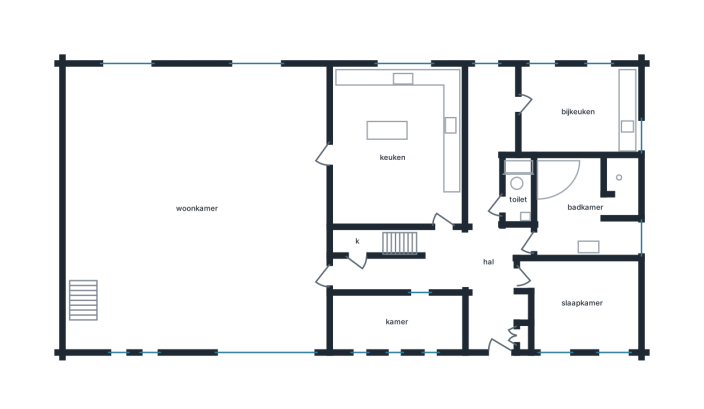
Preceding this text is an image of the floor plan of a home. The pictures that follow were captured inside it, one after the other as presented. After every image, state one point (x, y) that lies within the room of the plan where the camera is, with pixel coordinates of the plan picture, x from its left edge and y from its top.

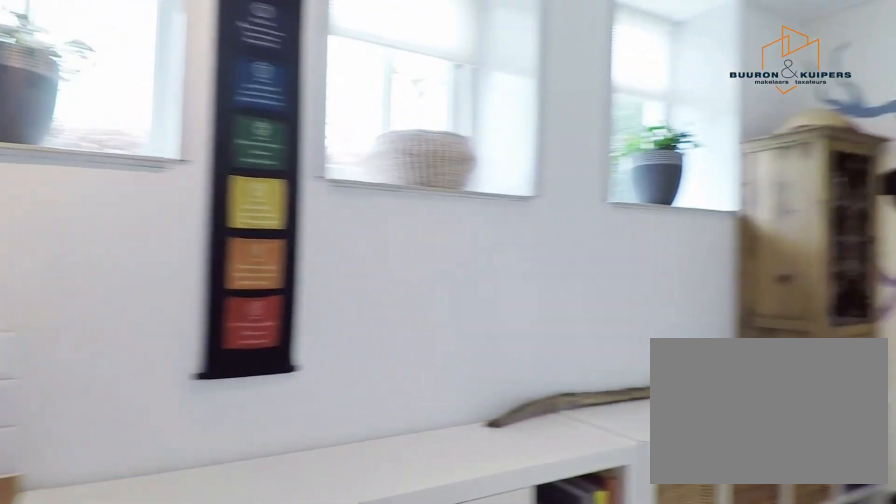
(396, 322)
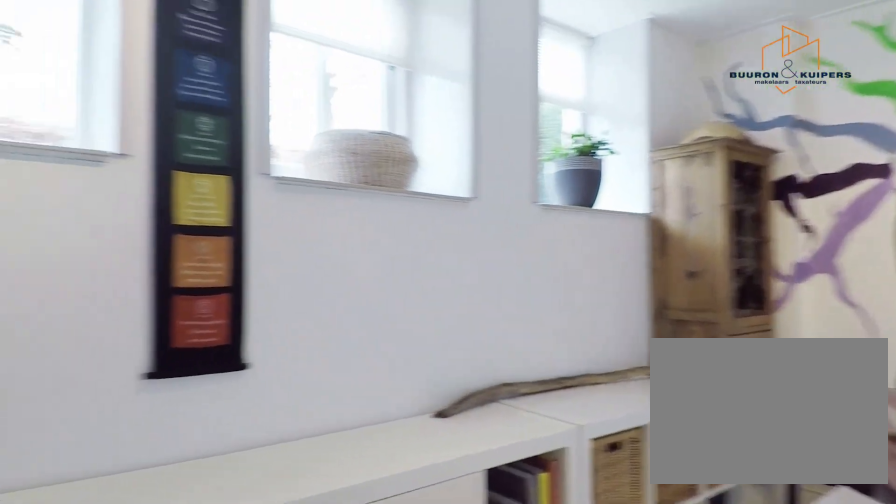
(396, 322)
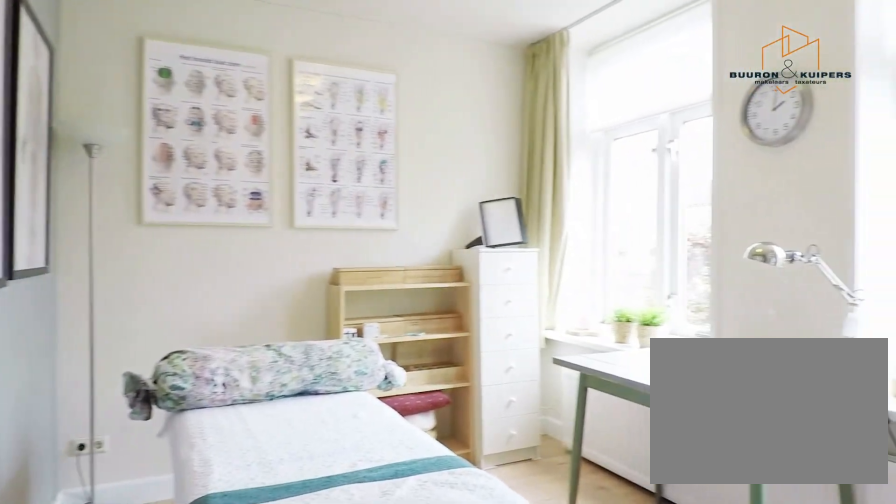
(582, 304)
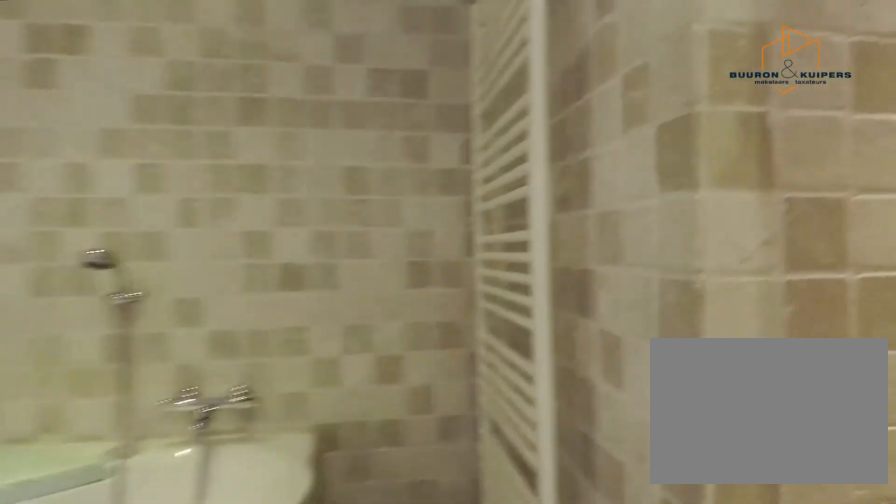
(586, 208)
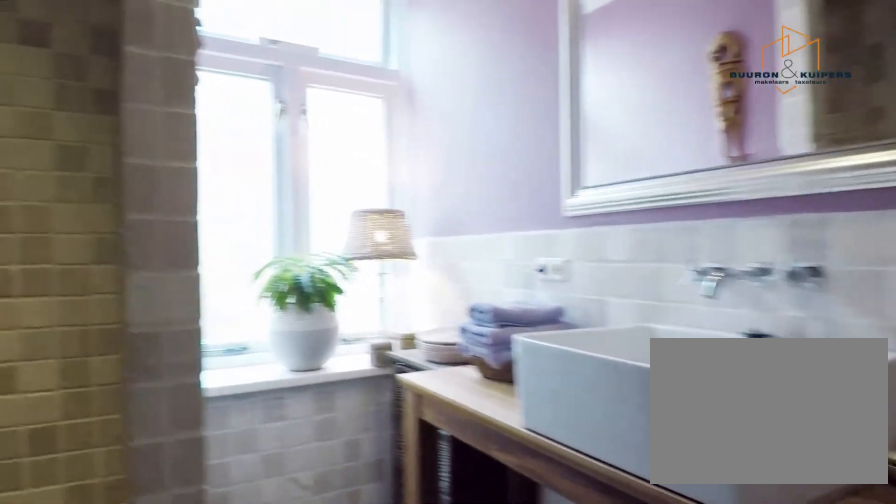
(586, 208)
